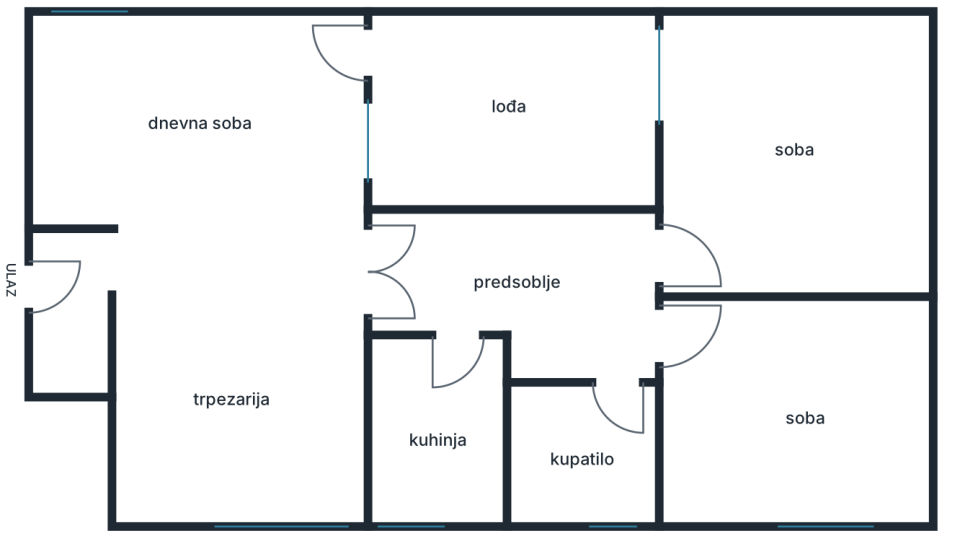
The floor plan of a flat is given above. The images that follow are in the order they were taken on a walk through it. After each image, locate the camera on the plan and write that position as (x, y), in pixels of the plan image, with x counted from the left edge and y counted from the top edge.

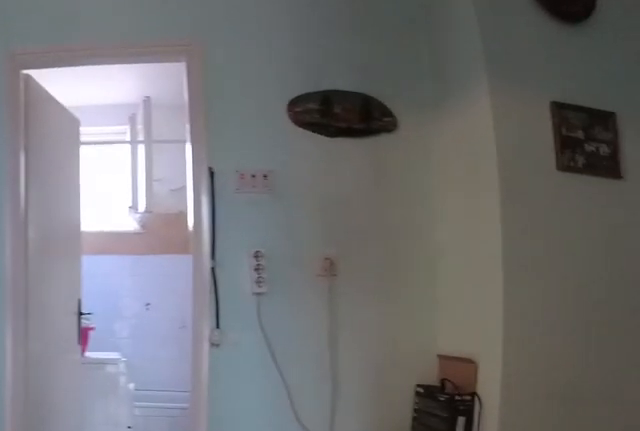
(595, 211)
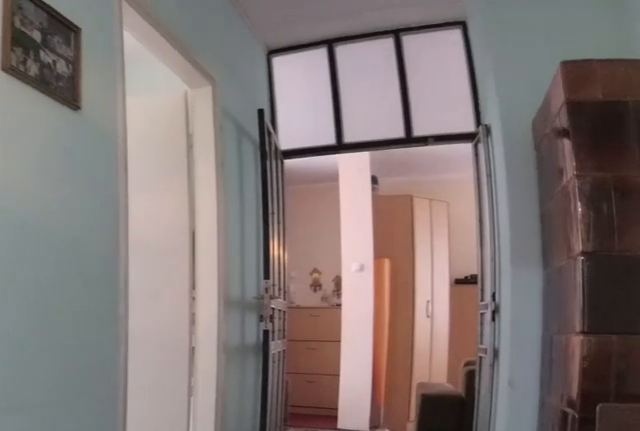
(579, 286)
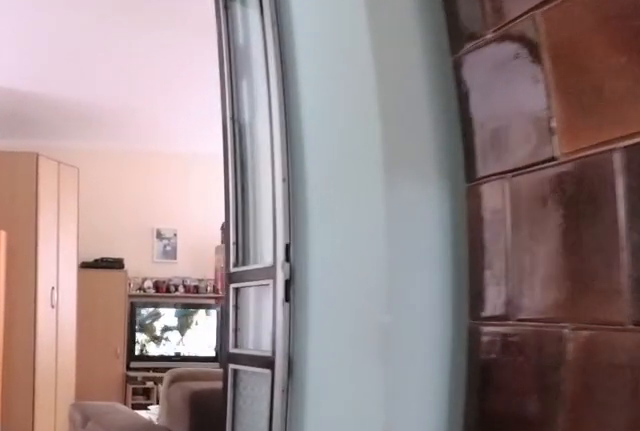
(464, 271)
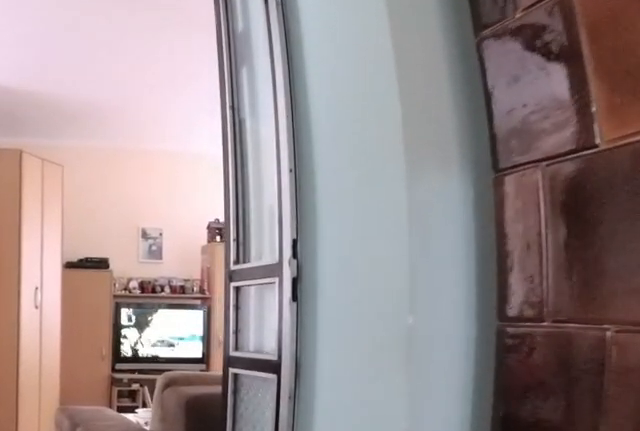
(456, 270)
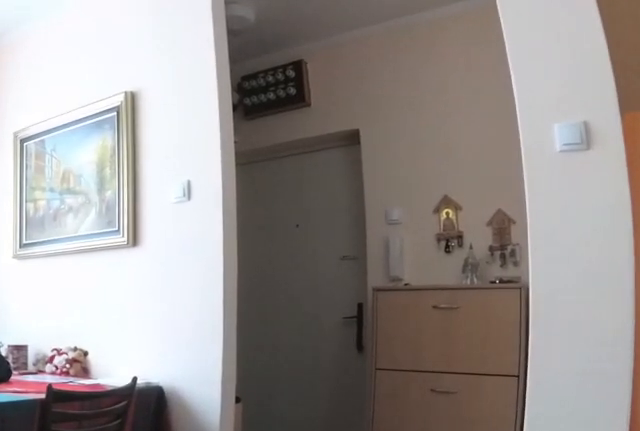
(322, 263)
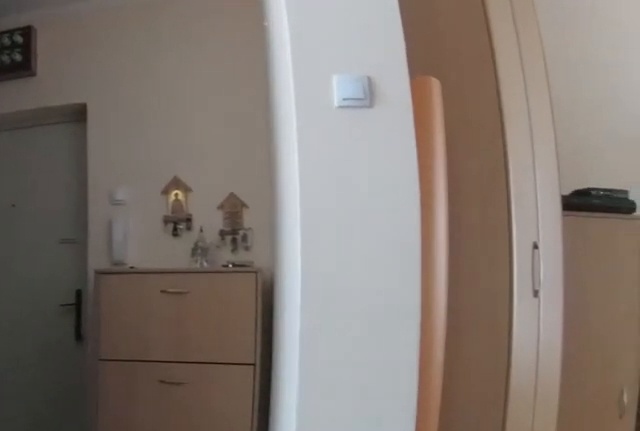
(267, 265)
